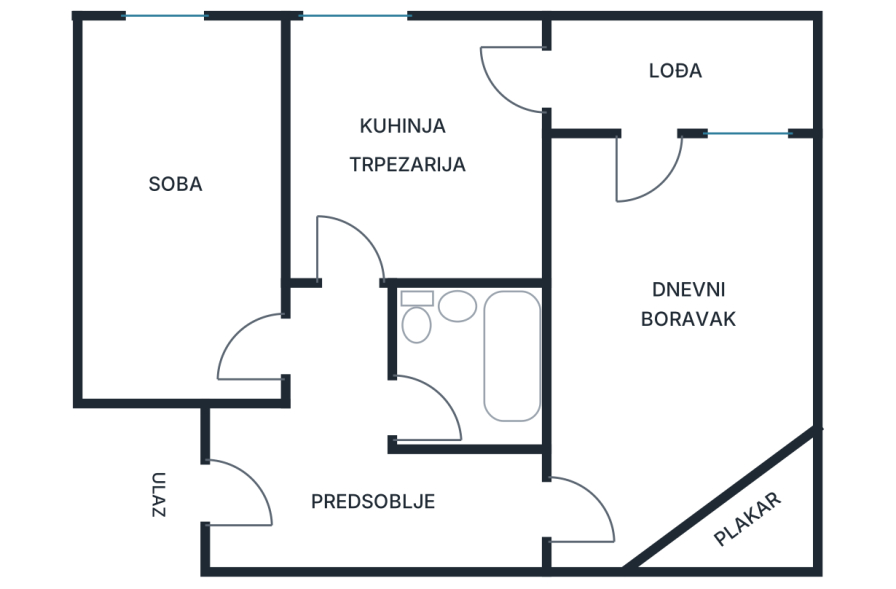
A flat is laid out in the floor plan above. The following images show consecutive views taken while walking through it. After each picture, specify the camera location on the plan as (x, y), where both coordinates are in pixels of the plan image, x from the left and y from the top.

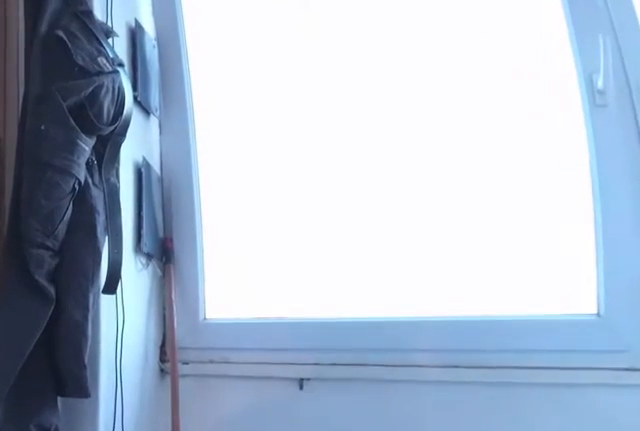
(637, 214)
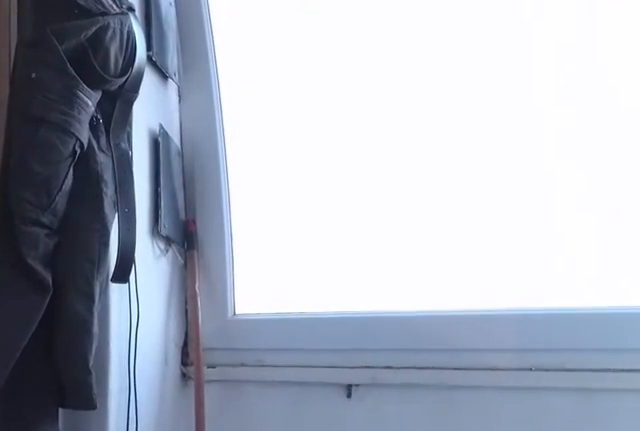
(642, 170)
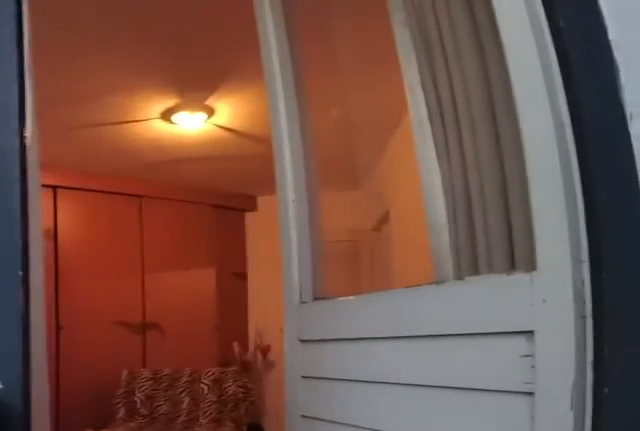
(646, 82)
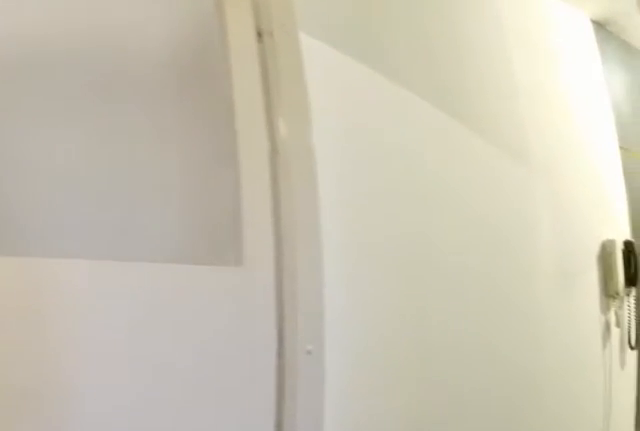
(600, 473)
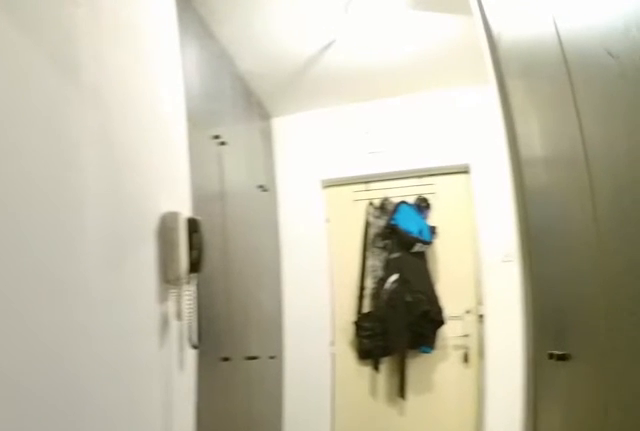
(585, 505)
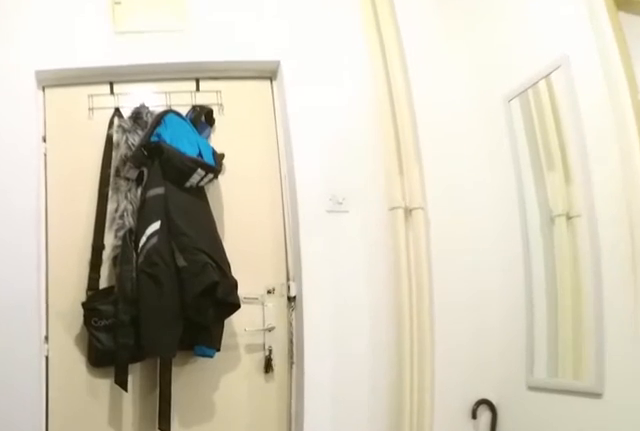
(394, 507)
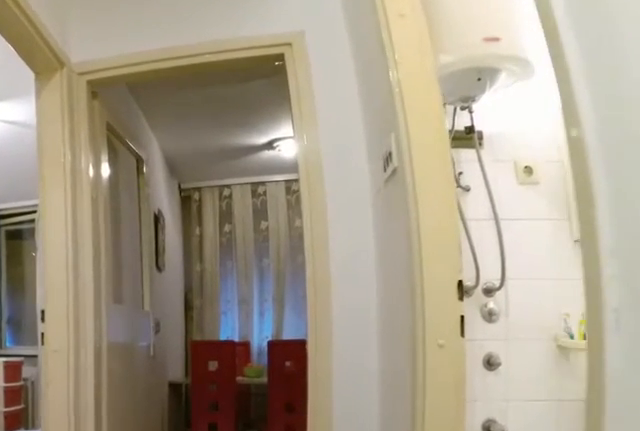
(339, 463)
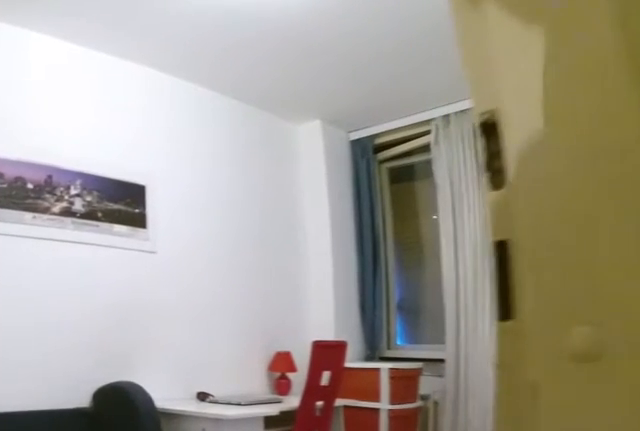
(302, 359)
